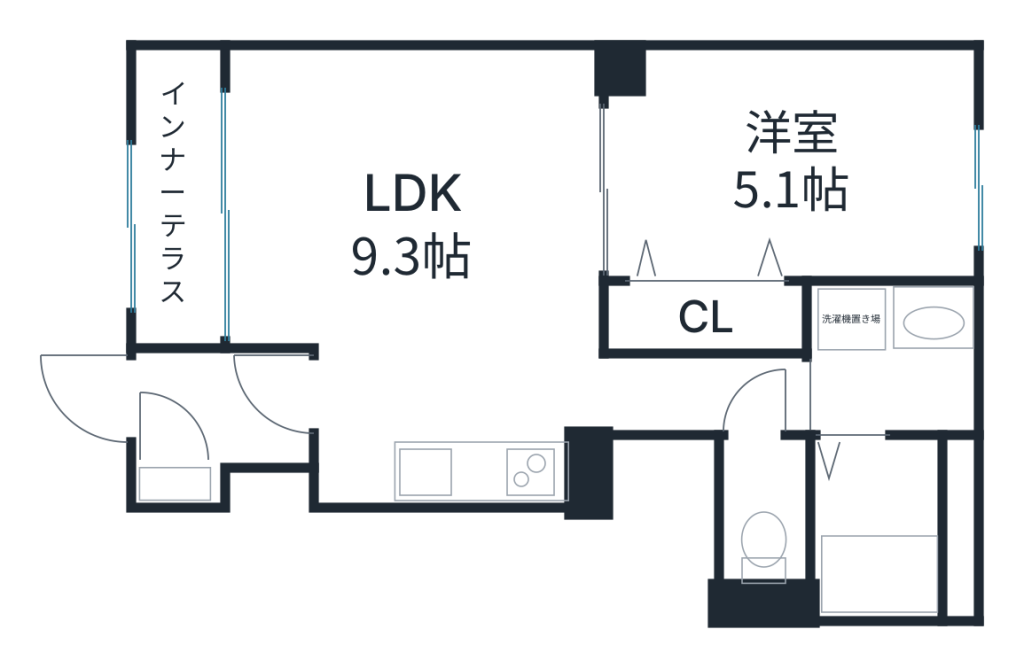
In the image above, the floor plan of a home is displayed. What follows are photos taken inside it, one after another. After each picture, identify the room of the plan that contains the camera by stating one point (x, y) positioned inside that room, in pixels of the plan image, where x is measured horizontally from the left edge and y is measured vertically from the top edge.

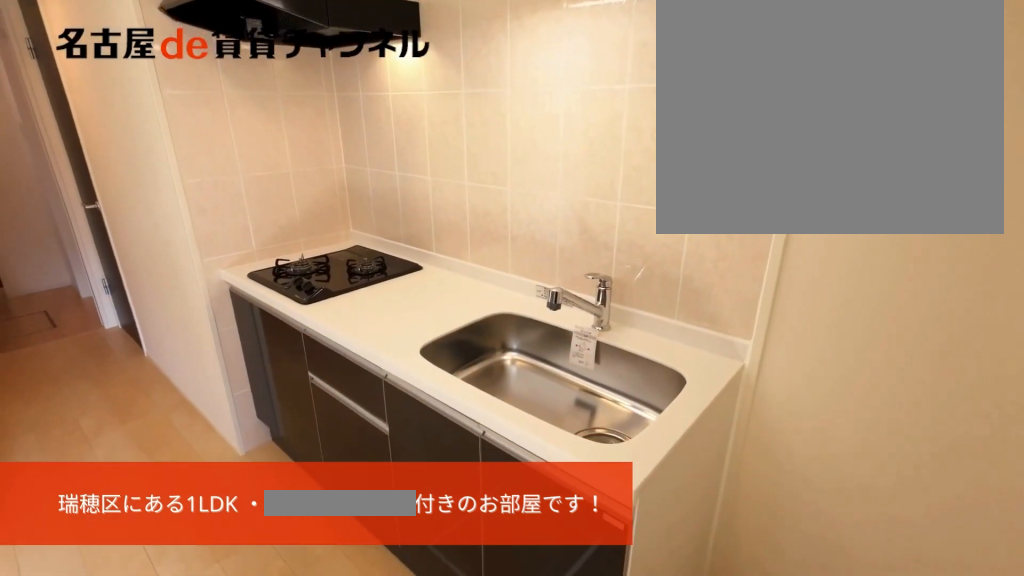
(496, 470)
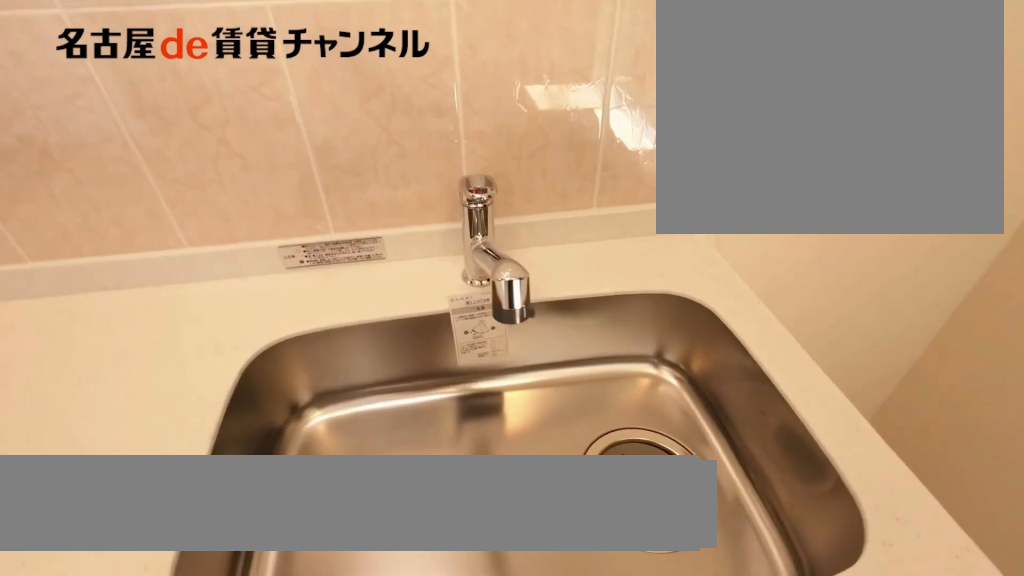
(496, 470)
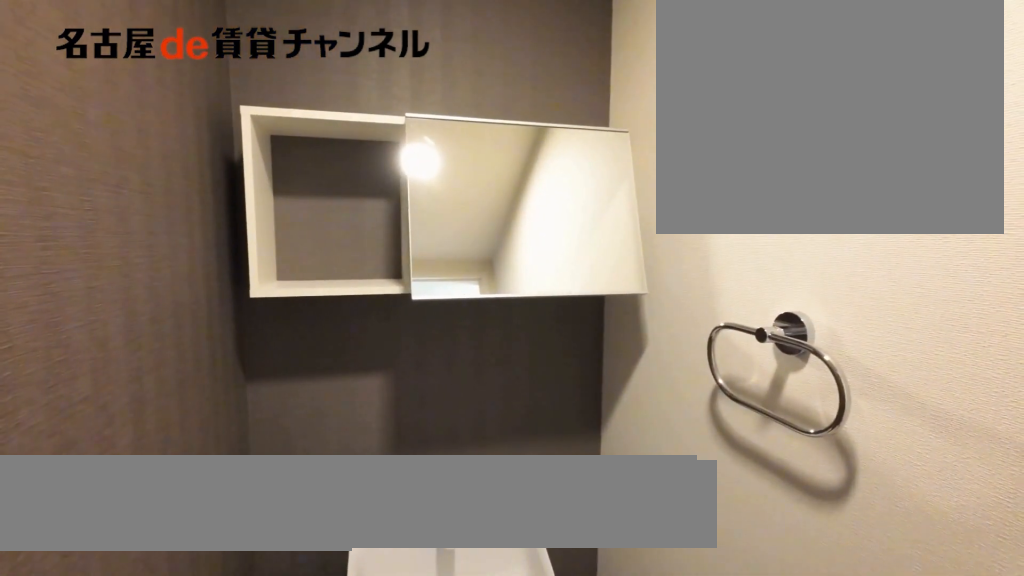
(762, 513)
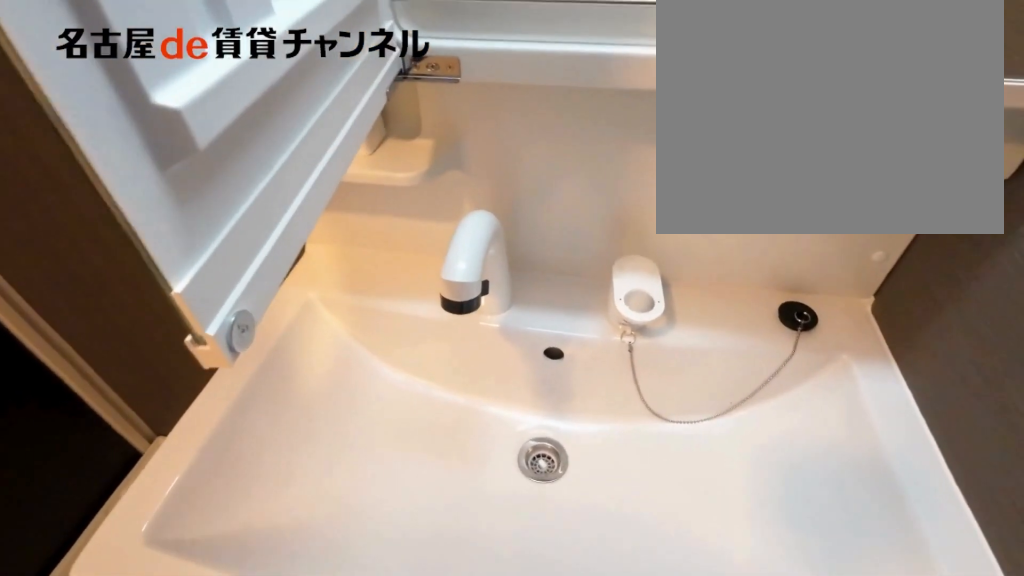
(890, 356)
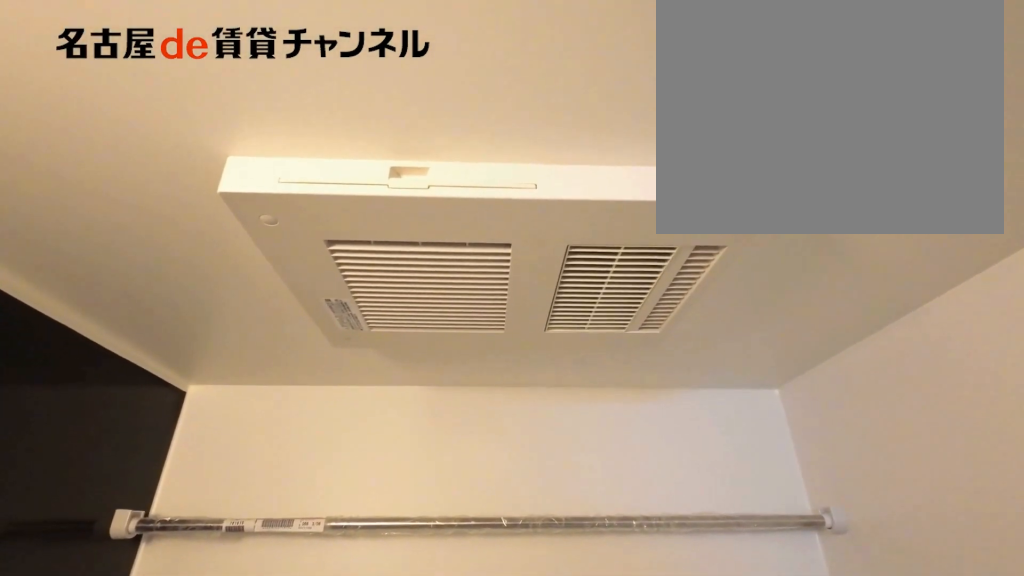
(890, 524)
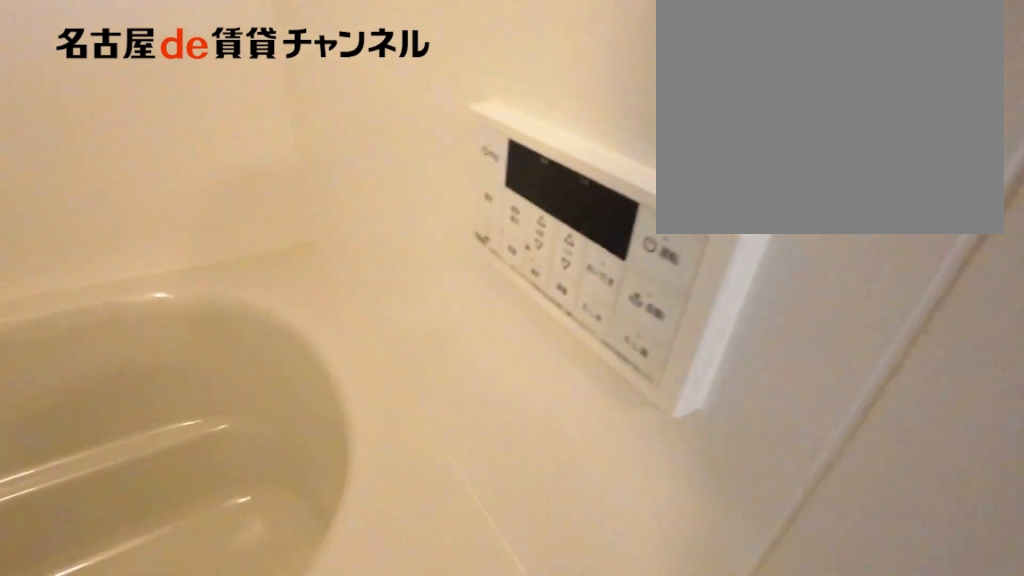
(890, 524)
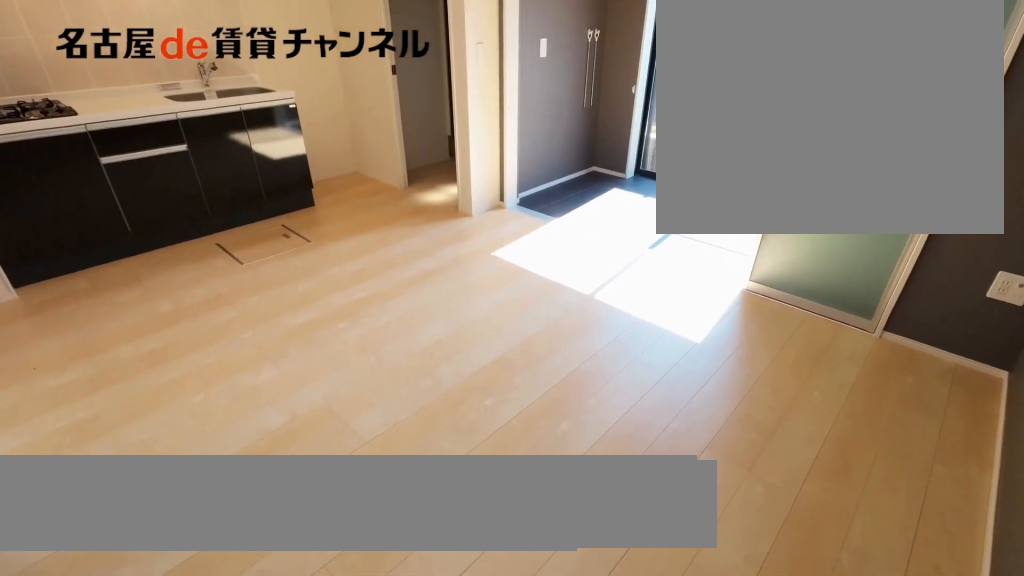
(426, 266)
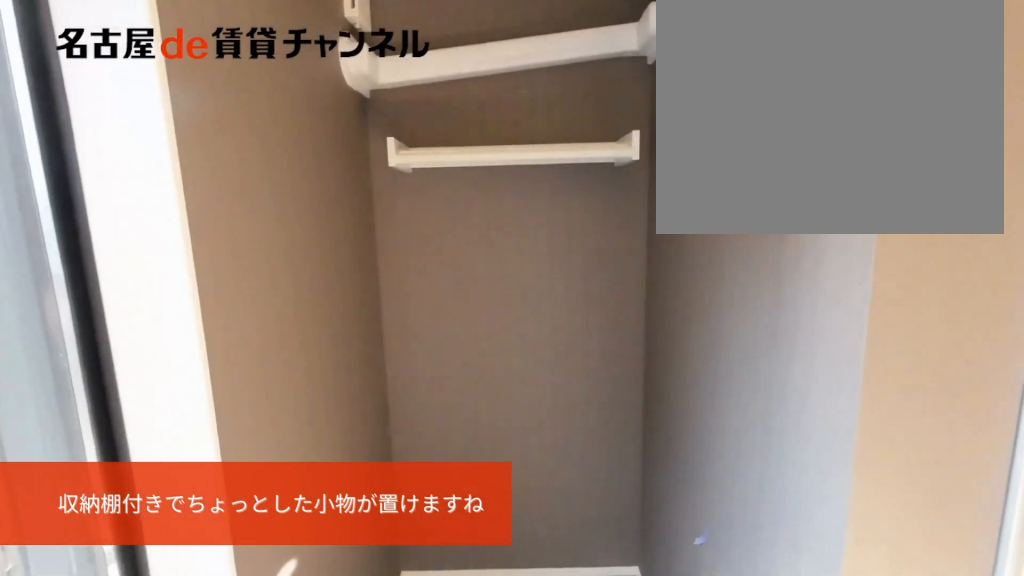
(176, 199)
